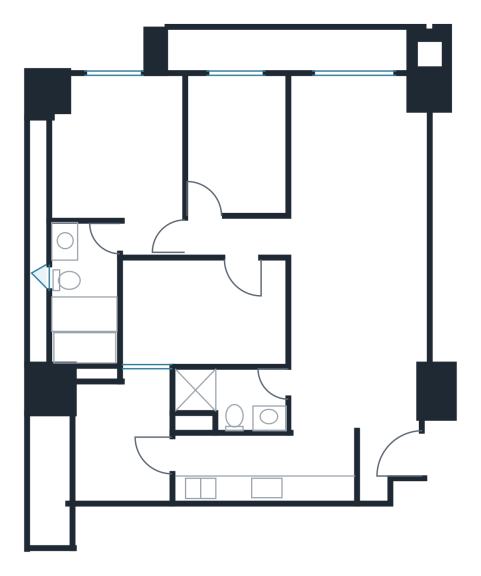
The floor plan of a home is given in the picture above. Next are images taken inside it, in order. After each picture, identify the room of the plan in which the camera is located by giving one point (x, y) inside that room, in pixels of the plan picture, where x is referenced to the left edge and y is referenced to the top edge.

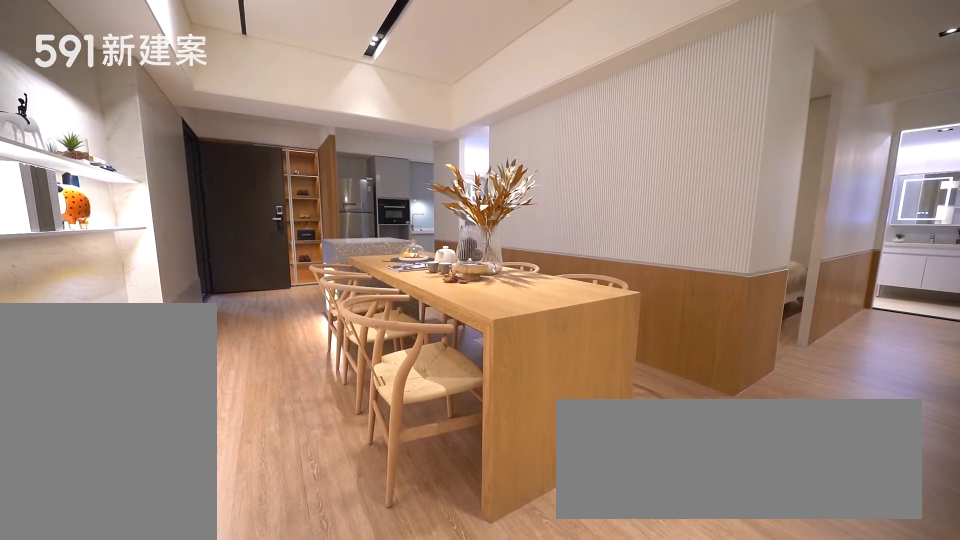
(358, 328)
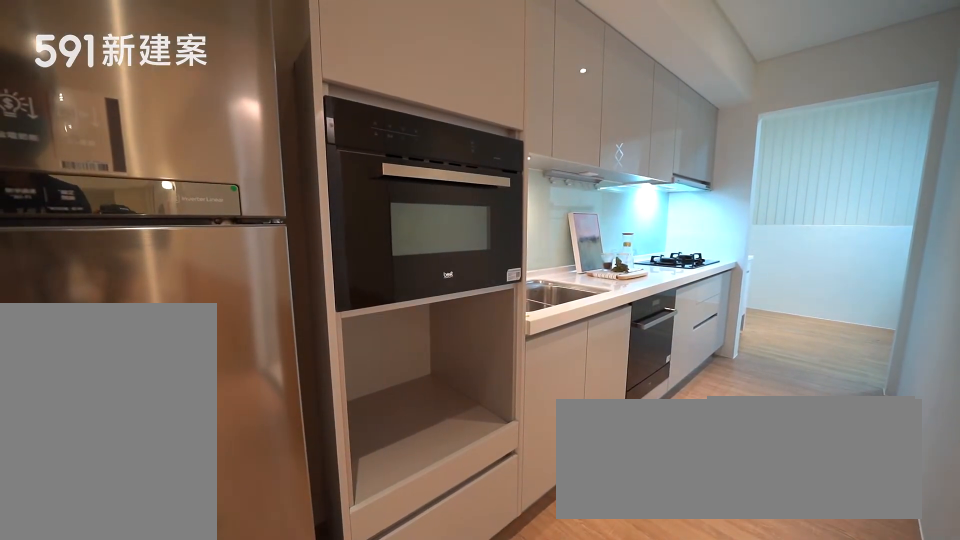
(265, 467)
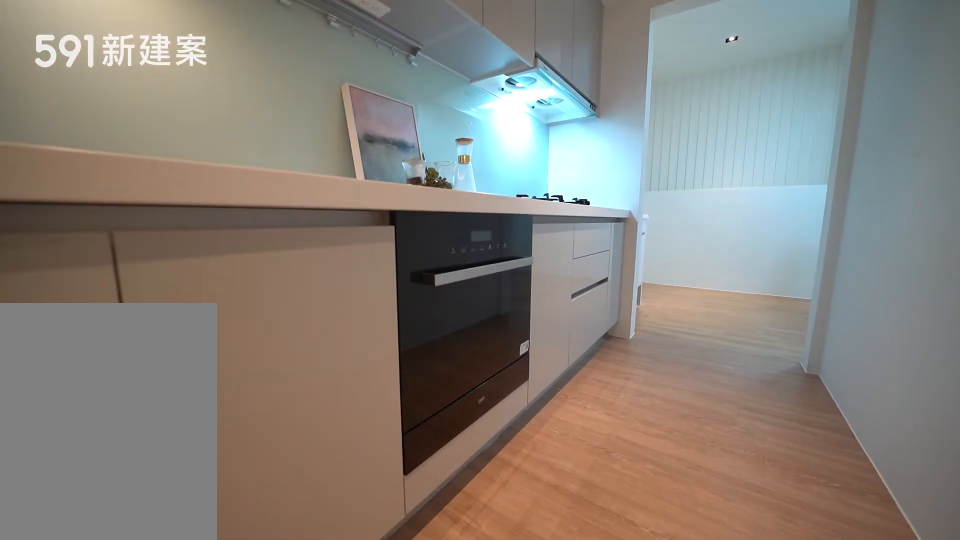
(265, 467)
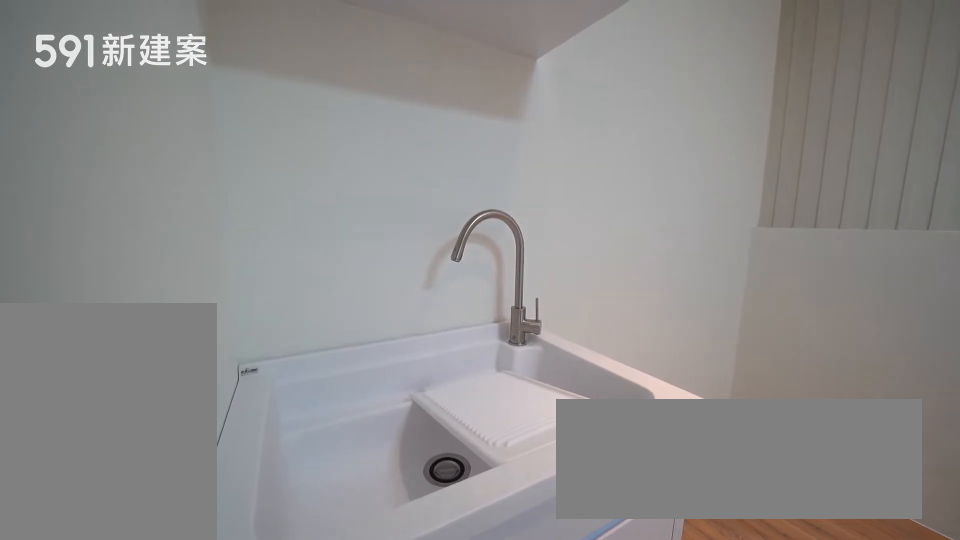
(122, 434)
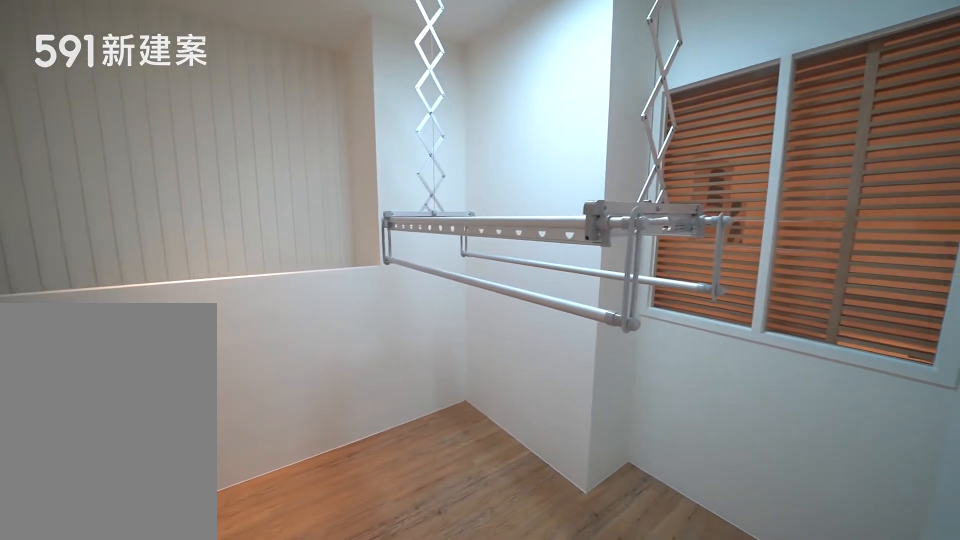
(122, 434)
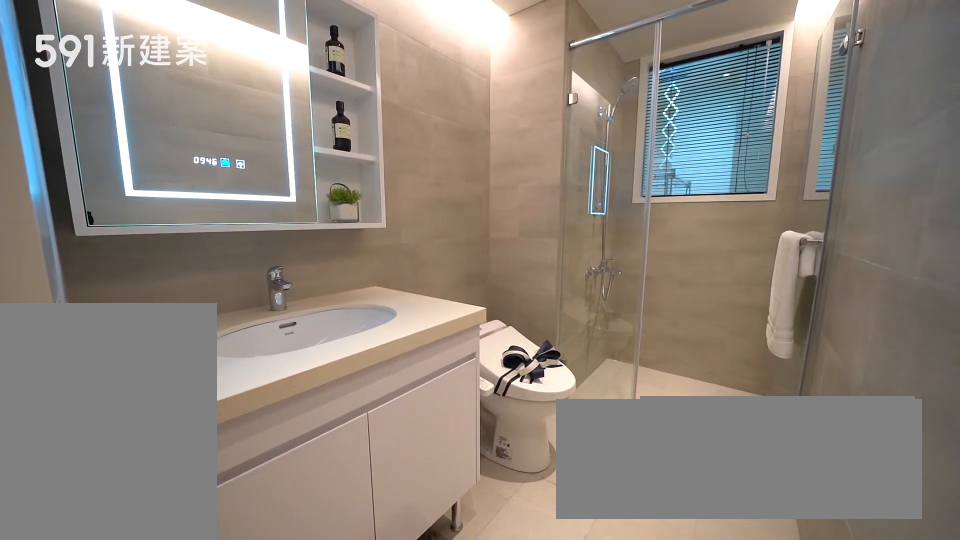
(232, 396)
